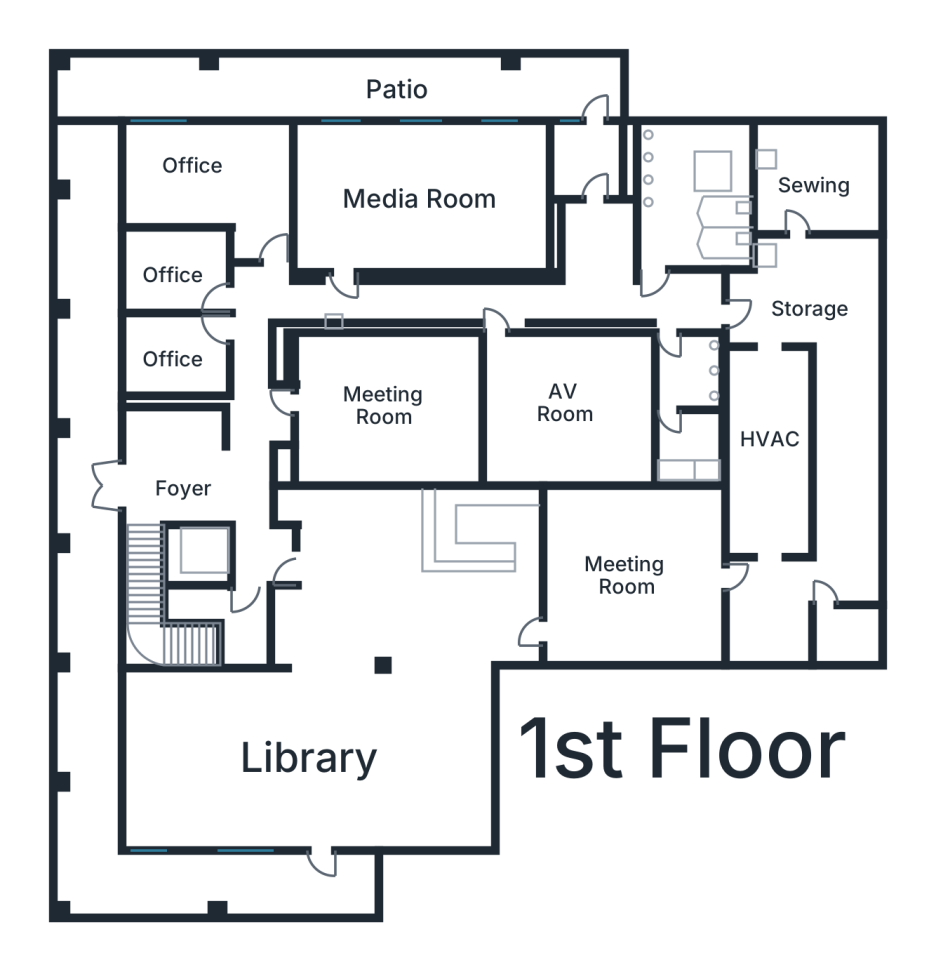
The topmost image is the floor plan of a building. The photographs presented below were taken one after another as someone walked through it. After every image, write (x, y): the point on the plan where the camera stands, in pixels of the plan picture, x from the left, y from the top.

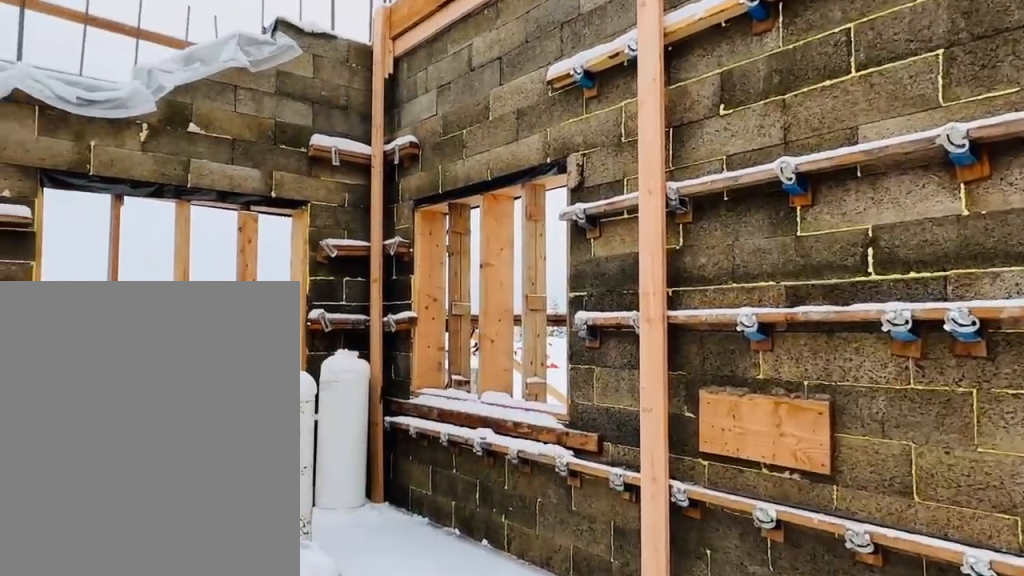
(228, 181)
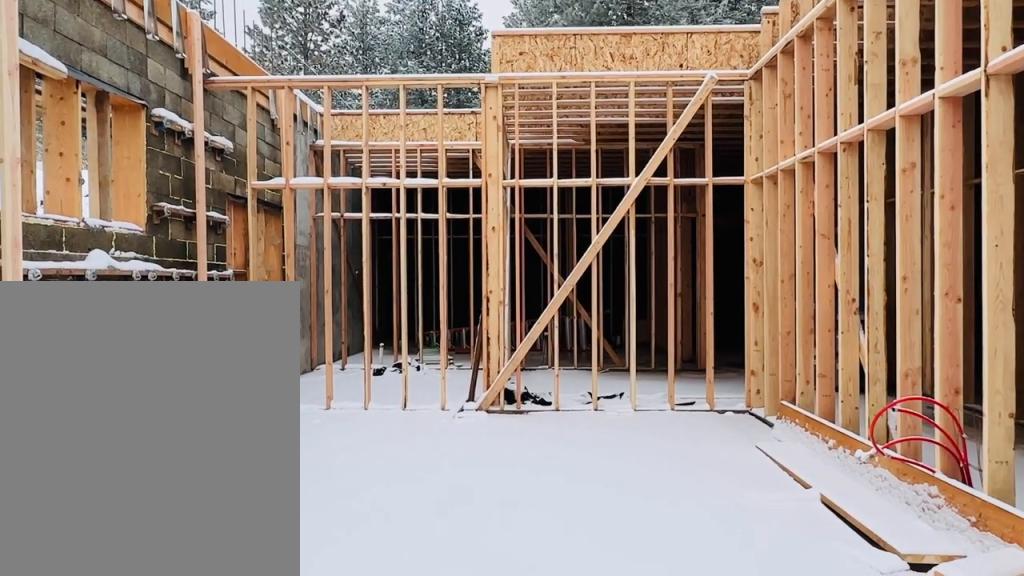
(365, 193)
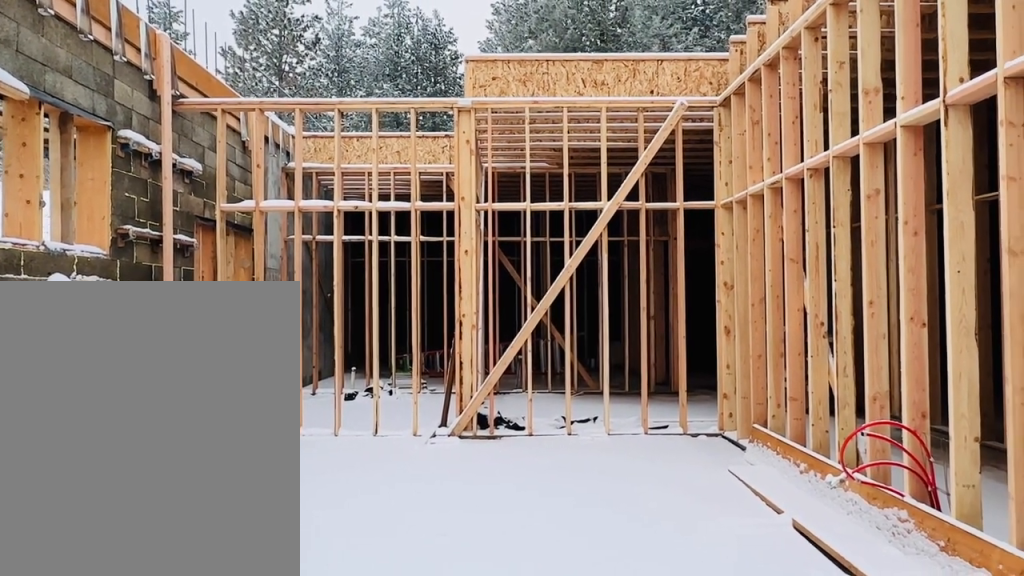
(365, 193)
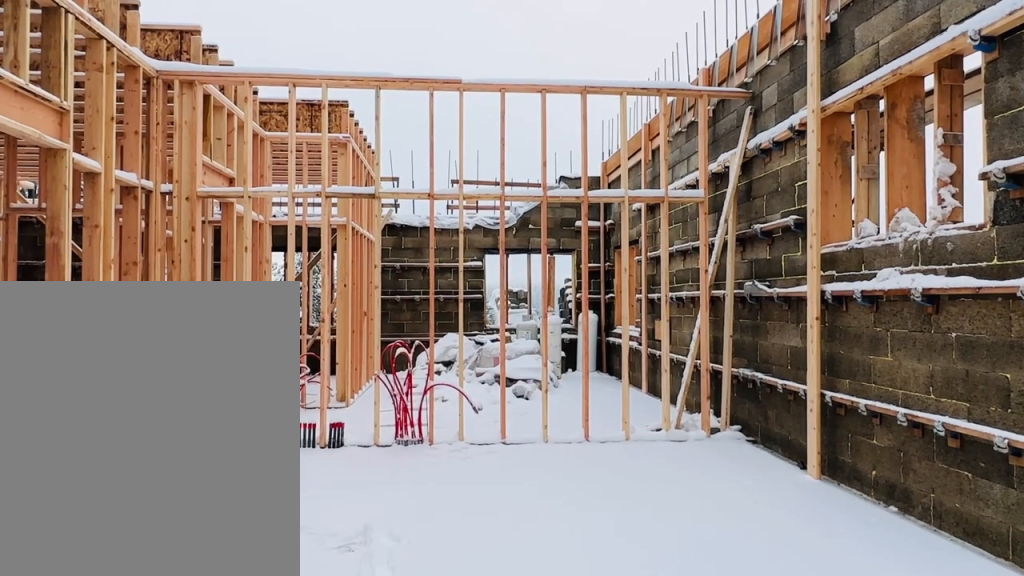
(523, 193)
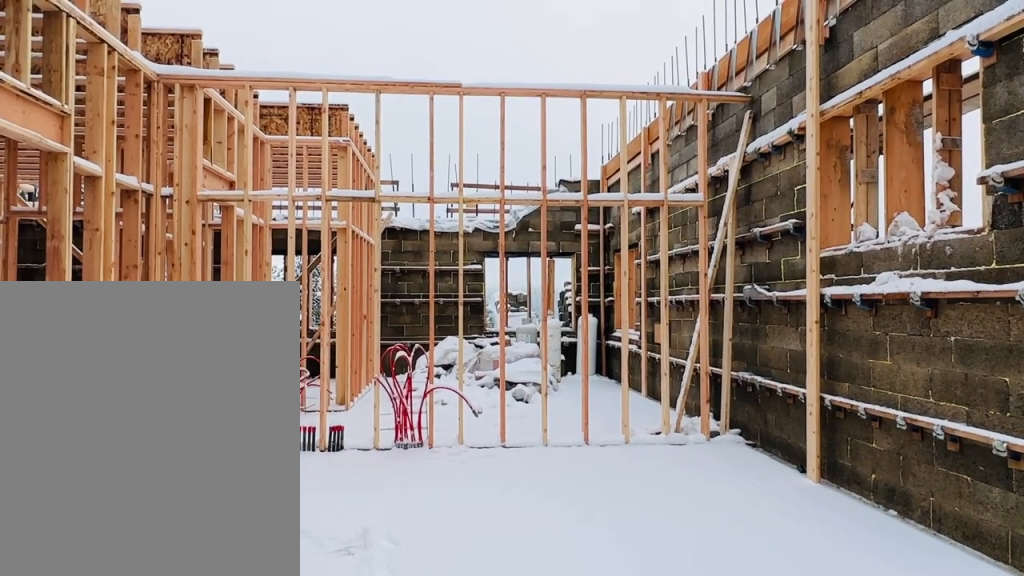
(523, 193)
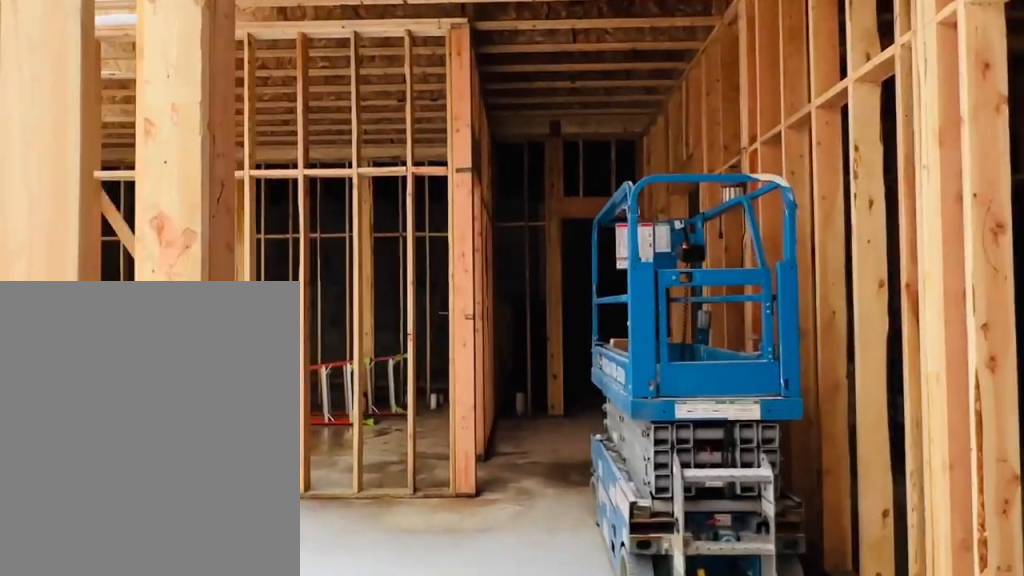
(522, 278)
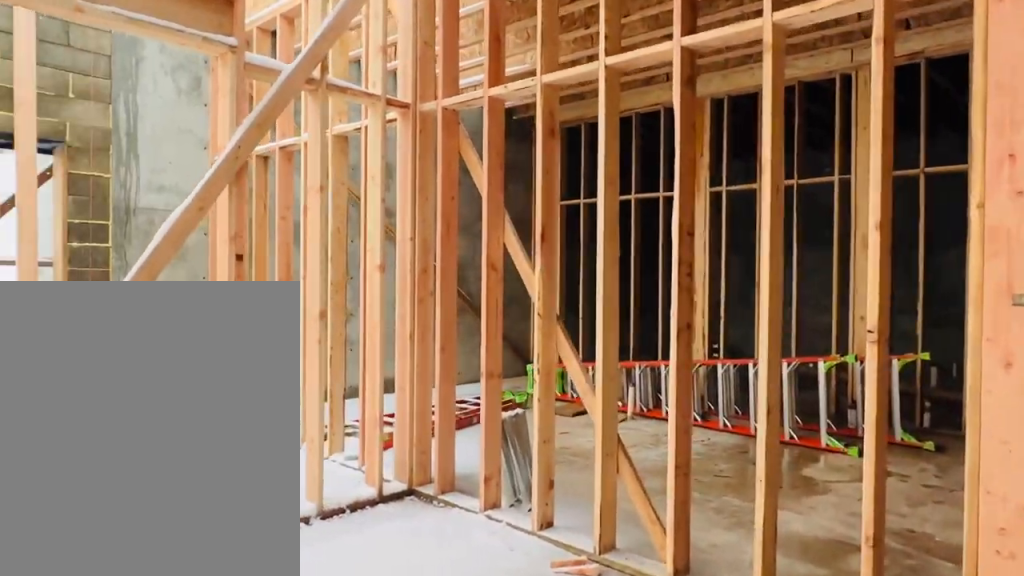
(591, 277)
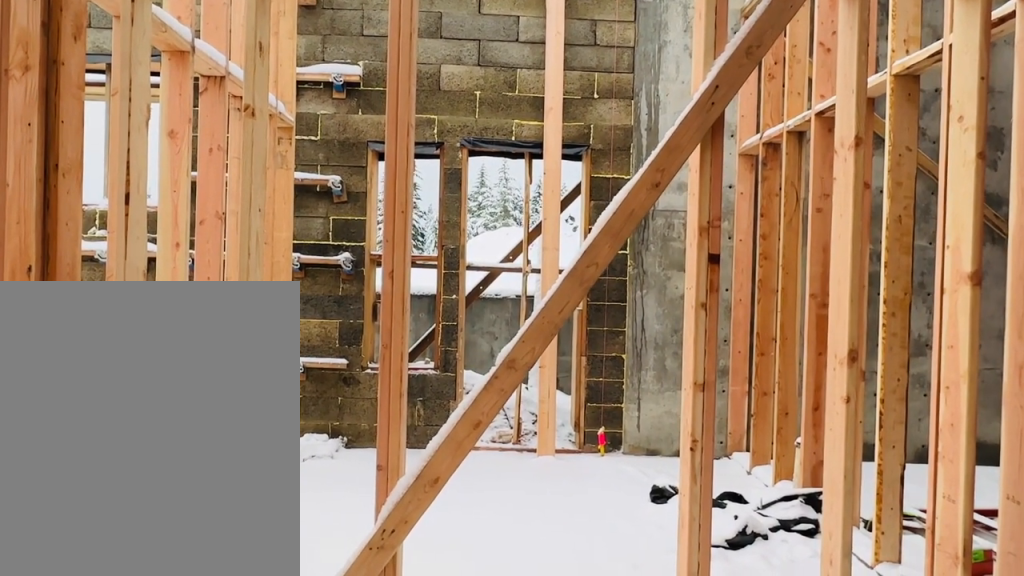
(594, 261)
